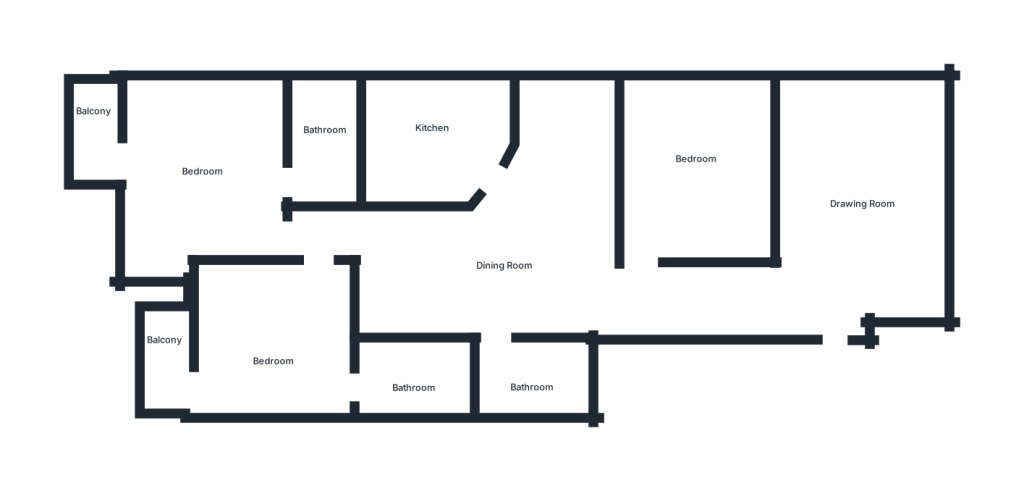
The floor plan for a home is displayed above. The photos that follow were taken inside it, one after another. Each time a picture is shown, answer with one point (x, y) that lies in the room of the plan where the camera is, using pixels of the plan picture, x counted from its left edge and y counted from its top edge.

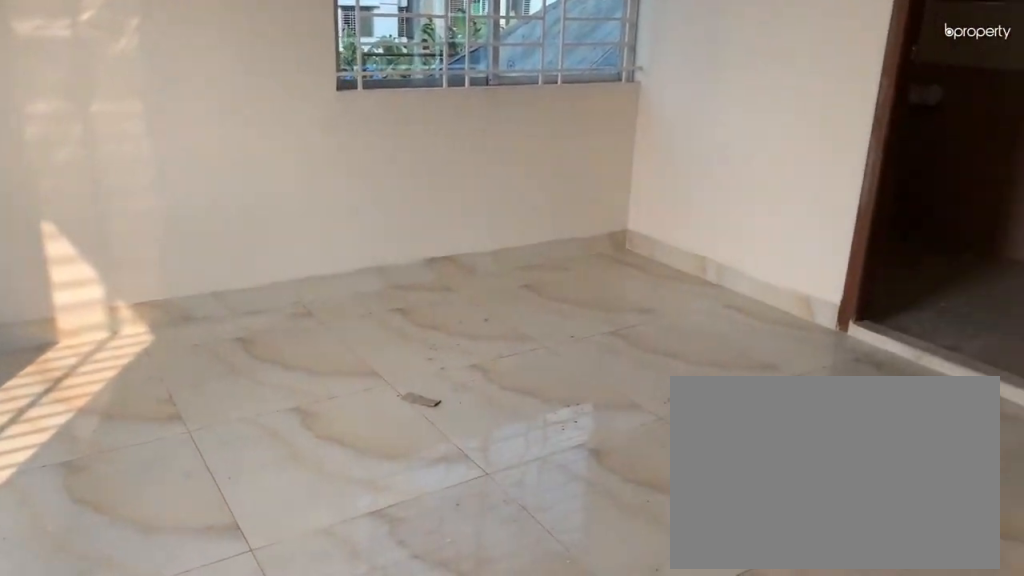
(217, 197)
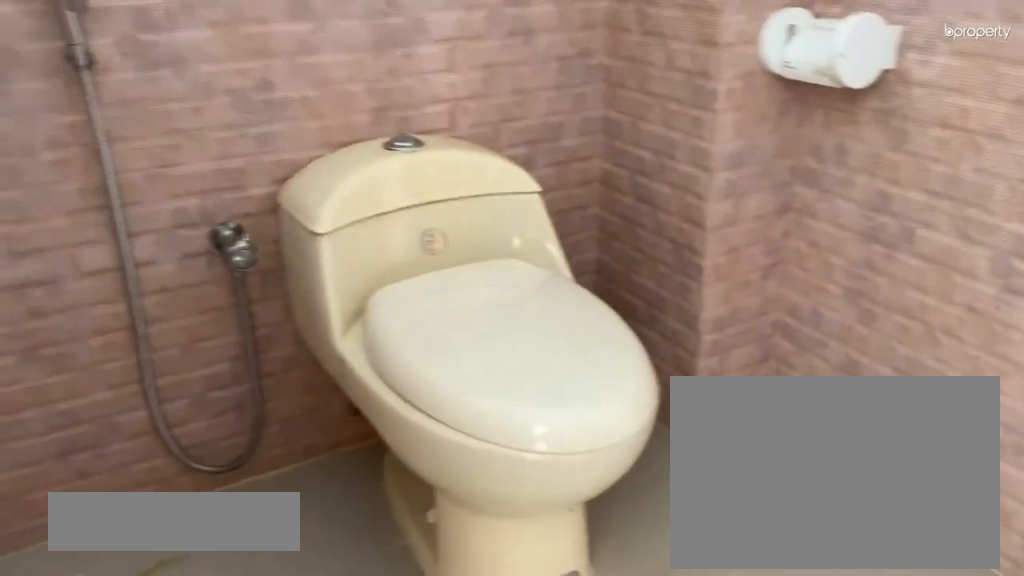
(328, 155)
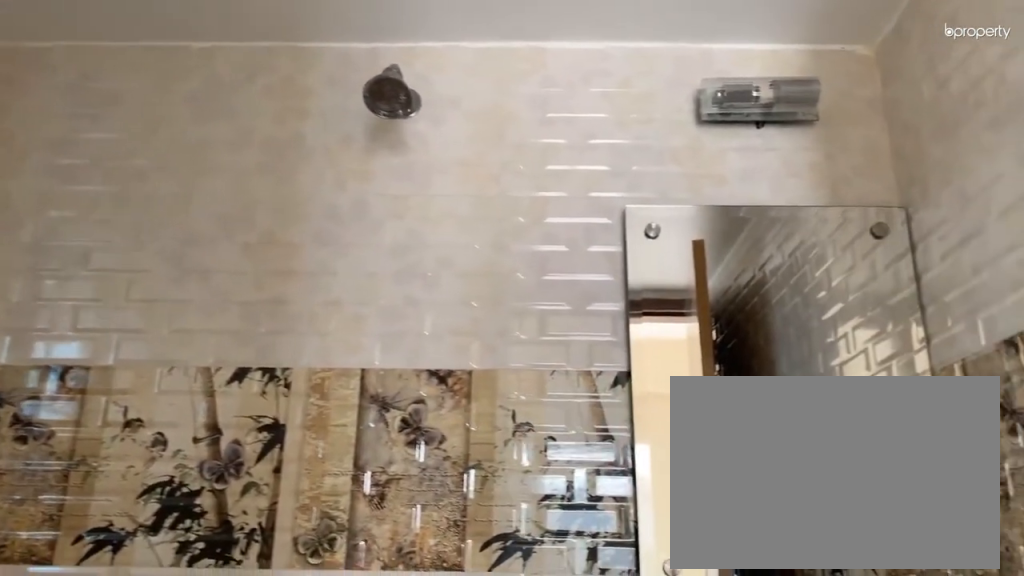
(328, 155)
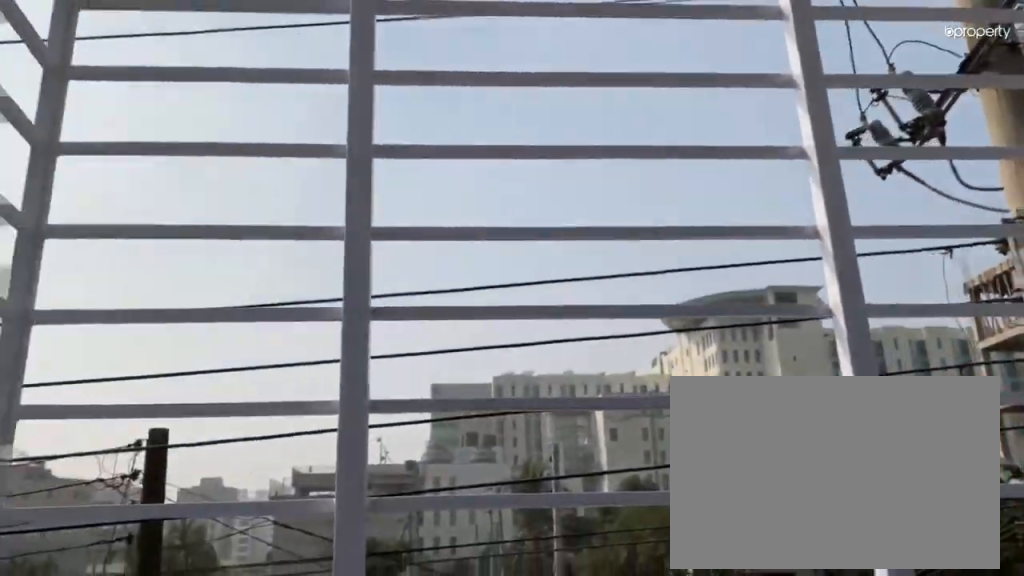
(96, 132)
